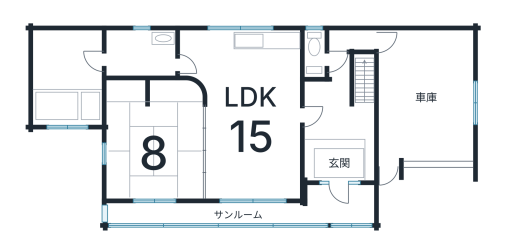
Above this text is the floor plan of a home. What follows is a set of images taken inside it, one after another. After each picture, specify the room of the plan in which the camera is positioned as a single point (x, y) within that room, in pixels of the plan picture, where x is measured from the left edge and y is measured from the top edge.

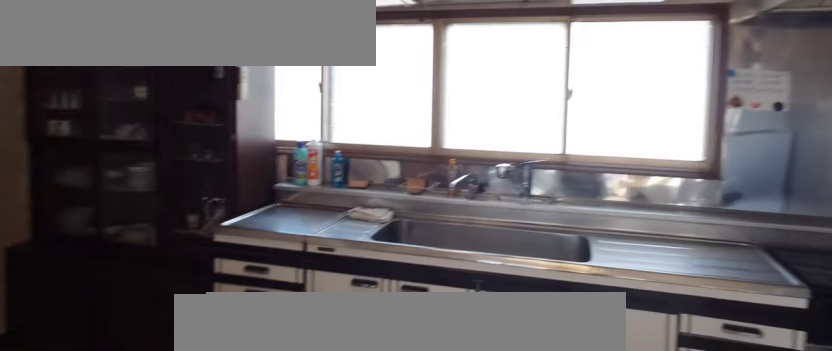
(249, 61)
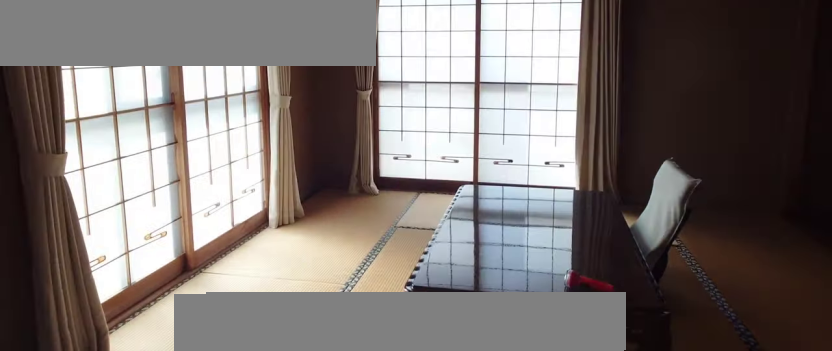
(150, 160)
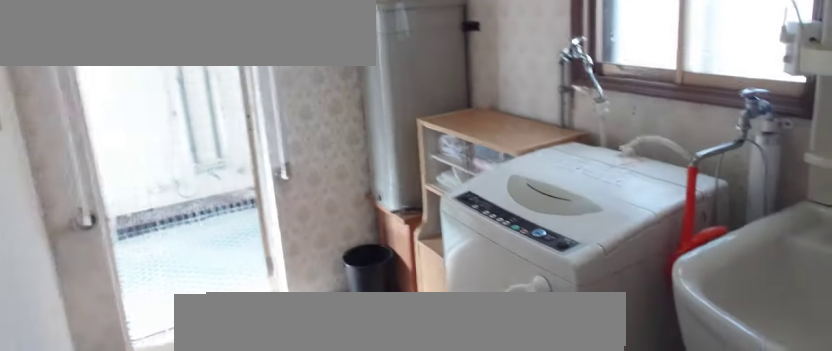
(138, 54)
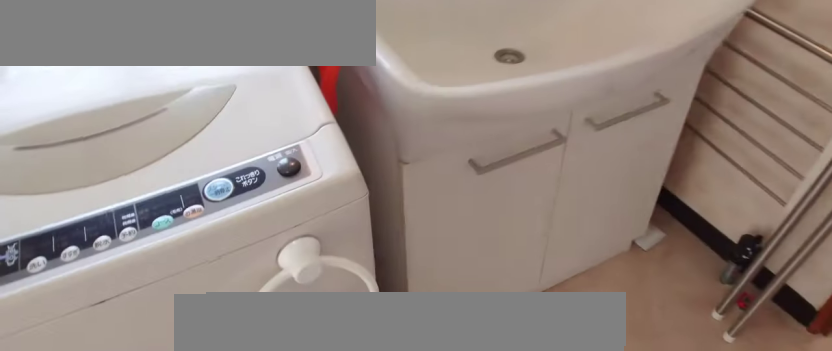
(138, 54)
